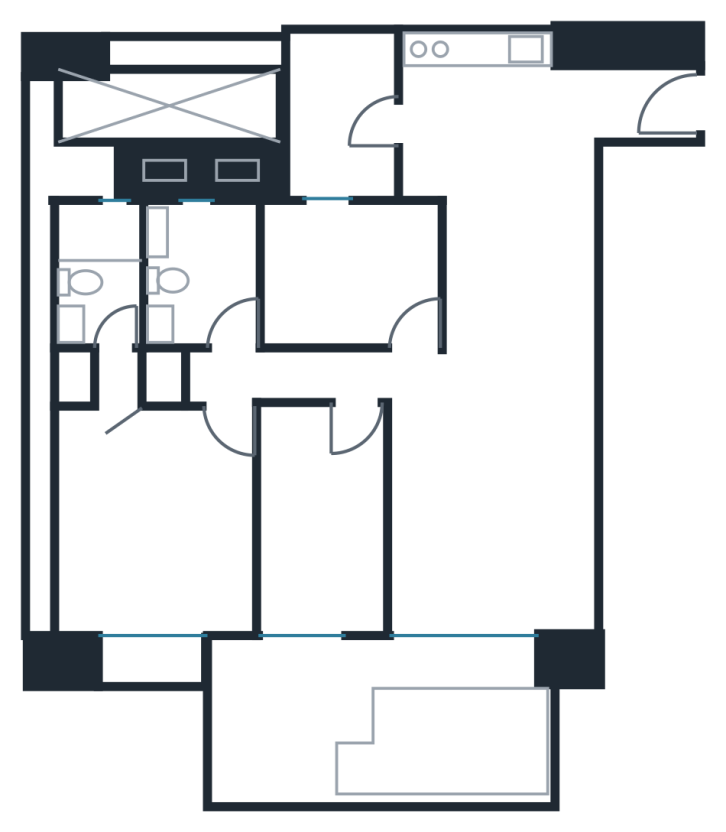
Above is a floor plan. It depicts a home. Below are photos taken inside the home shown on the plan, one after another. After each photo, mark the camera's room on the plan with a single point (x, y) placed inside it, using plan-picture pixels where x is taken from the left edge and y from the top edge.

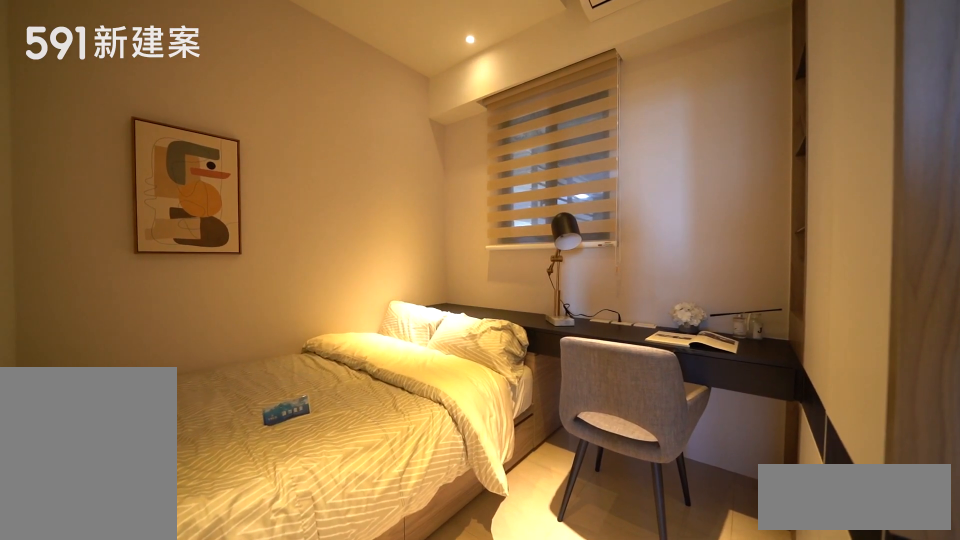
(352, 274)
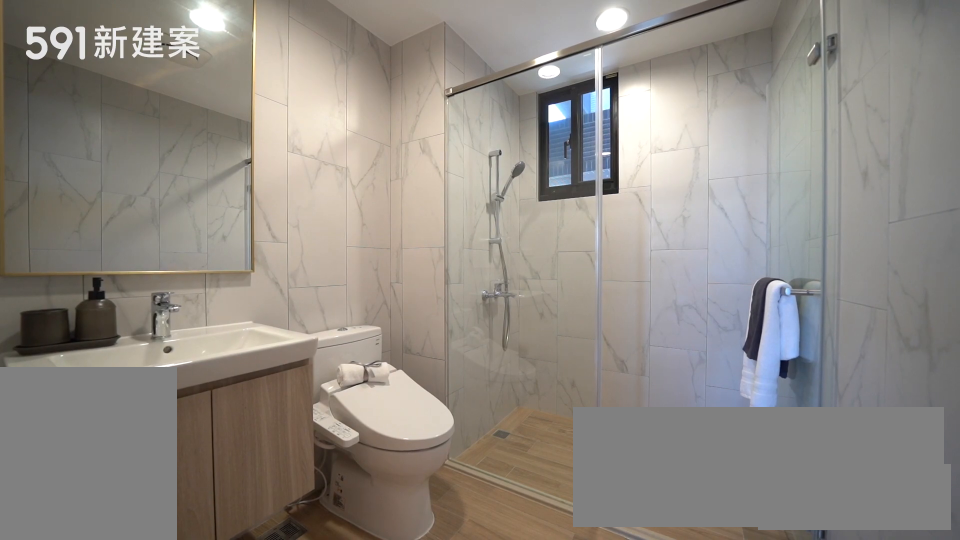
(198, 275)
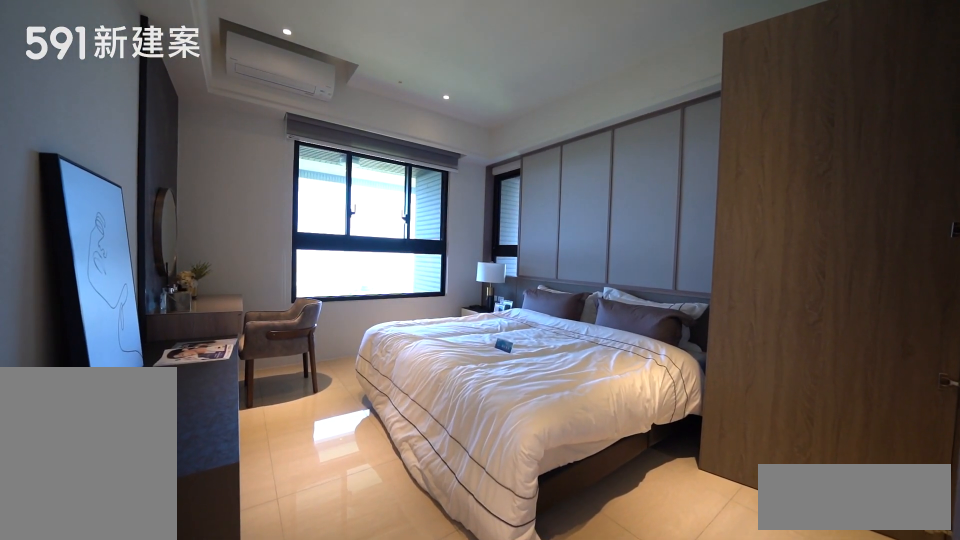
(154, 521)
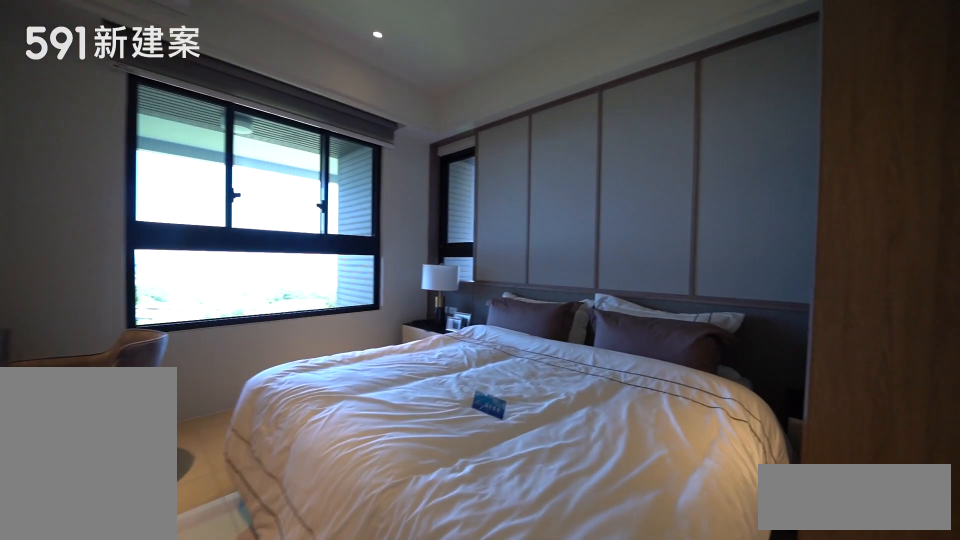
(154, 521)
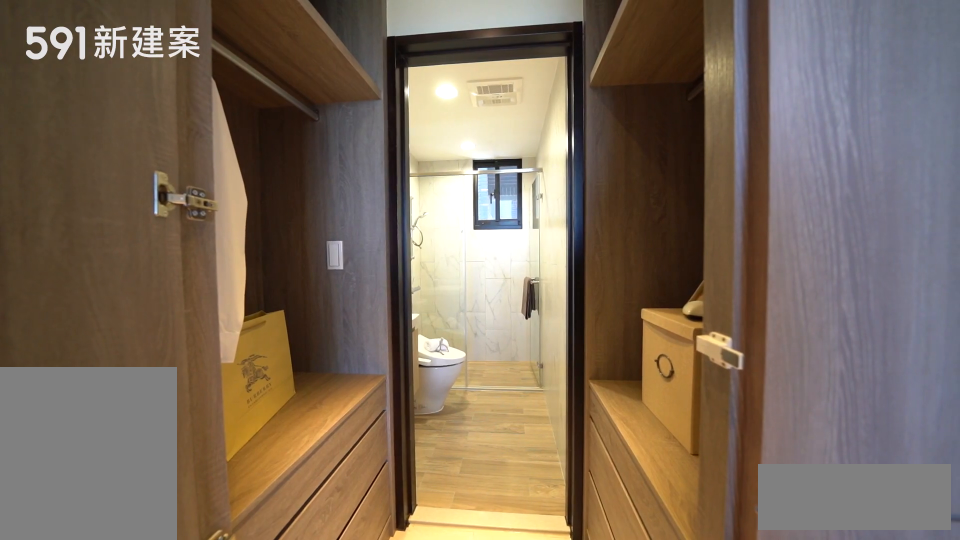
(116, 374)
